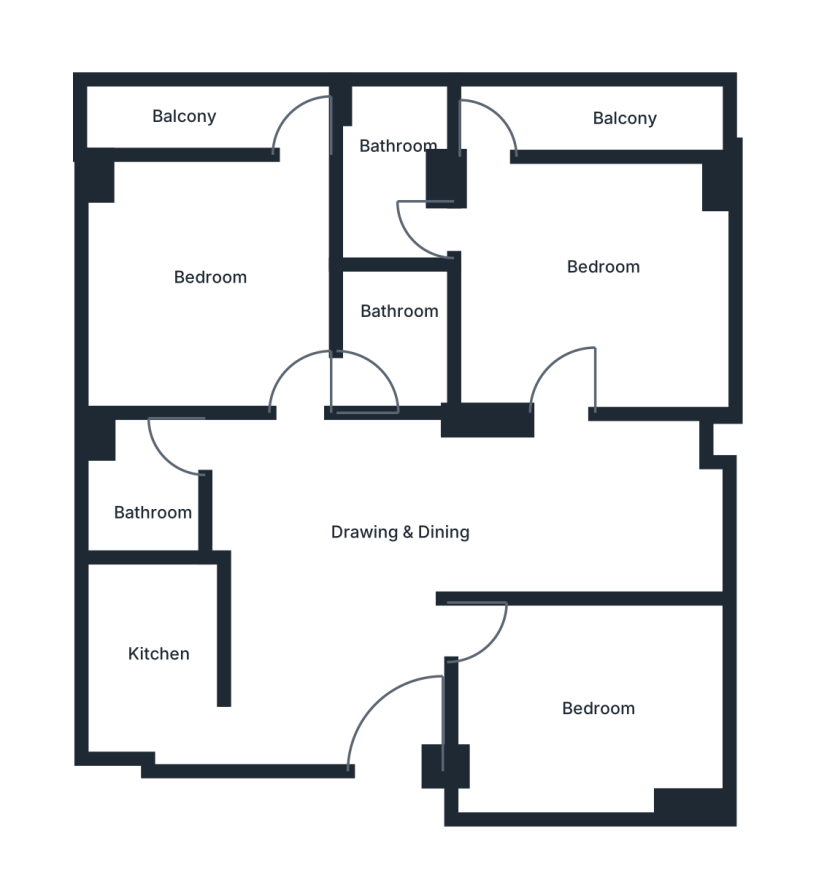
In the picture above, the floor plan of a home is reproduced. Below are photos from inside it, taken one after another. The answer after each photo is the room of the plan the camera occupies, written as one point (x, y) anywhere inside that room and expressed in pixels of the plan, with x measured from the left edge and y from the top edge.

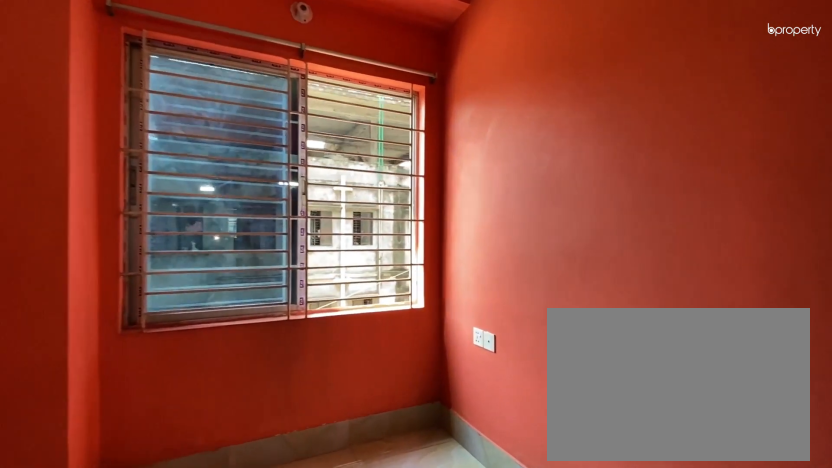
(427, 514)
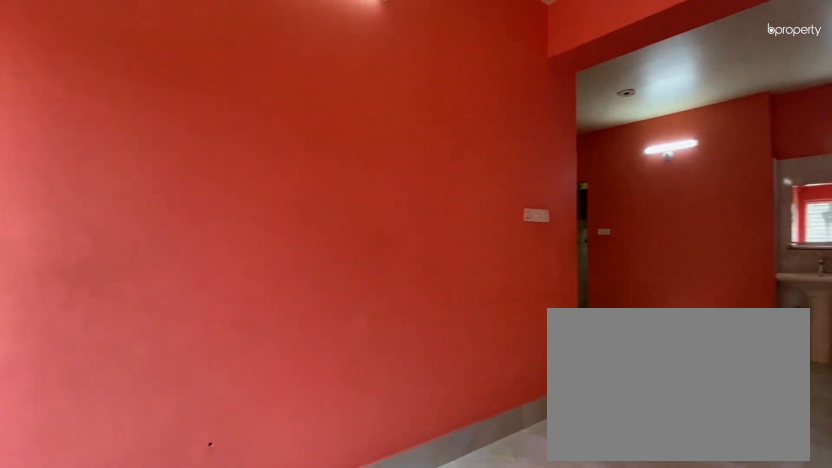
(427, 514)
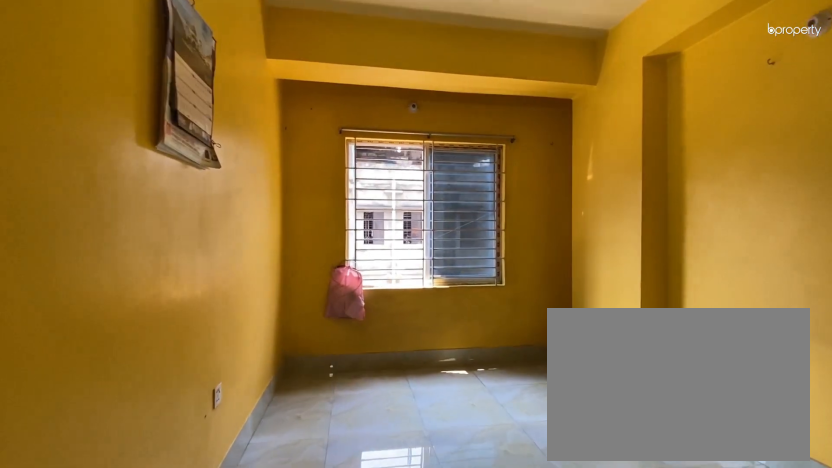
(564, 698)
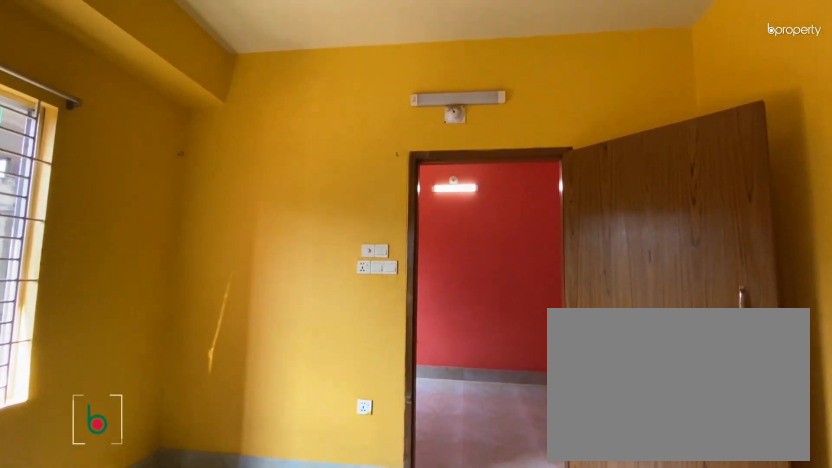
(554, 281)
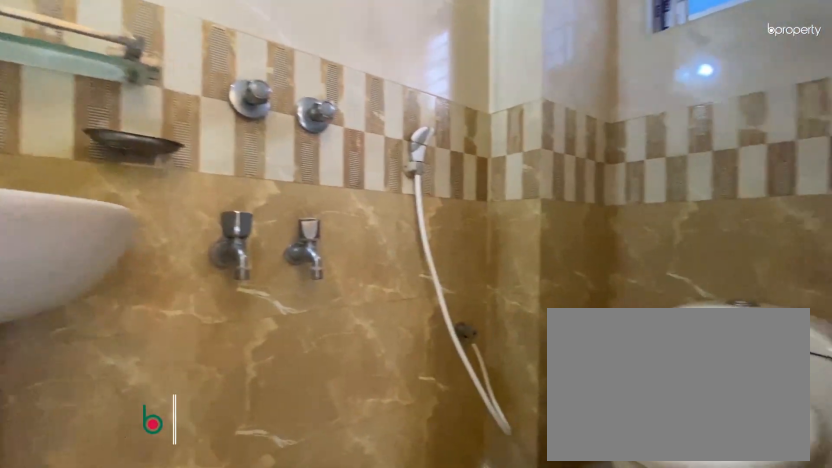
(386, 185)
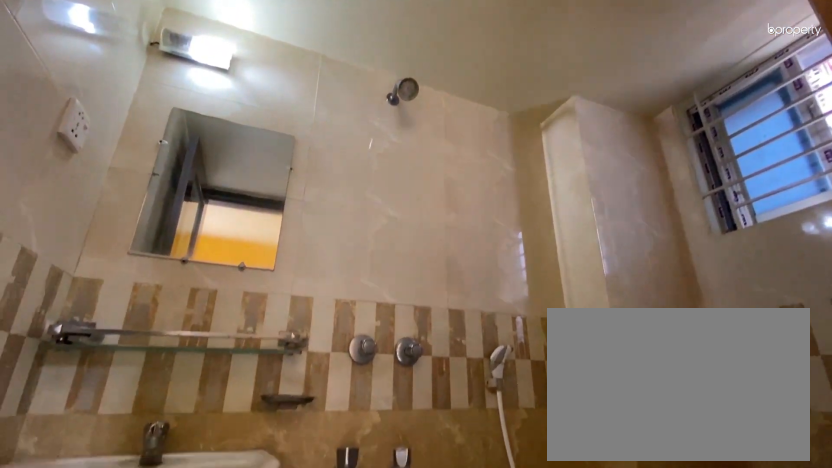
(386, 185)
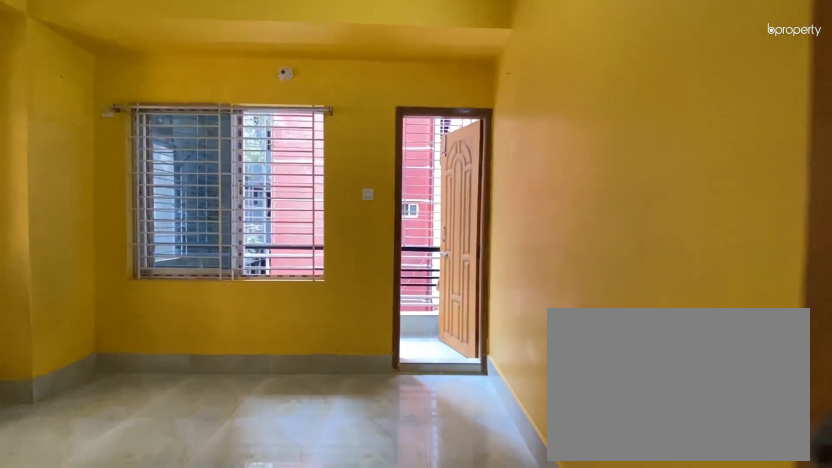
(214, 282)
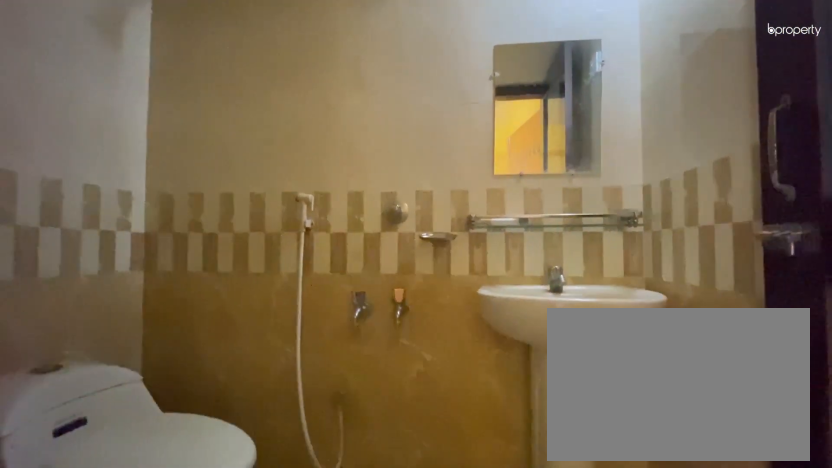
(395, 351)
